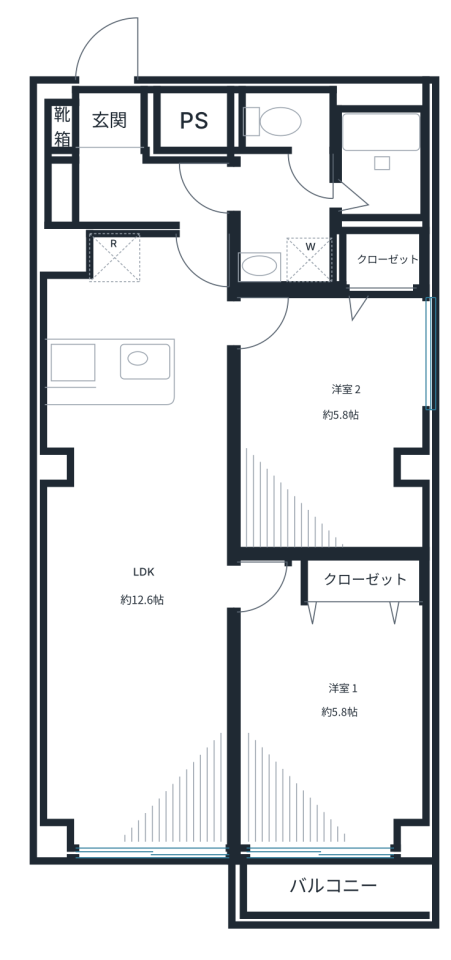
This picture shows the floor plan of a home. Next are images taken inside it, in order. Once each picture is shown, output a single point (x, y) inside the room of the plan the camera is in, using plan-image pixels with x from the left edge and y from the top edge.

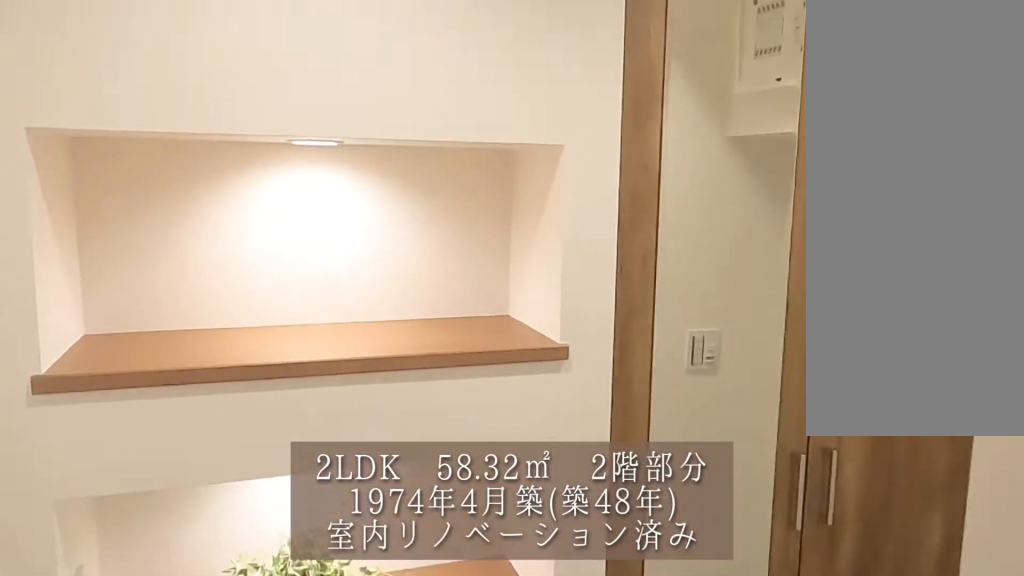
(122, 168)
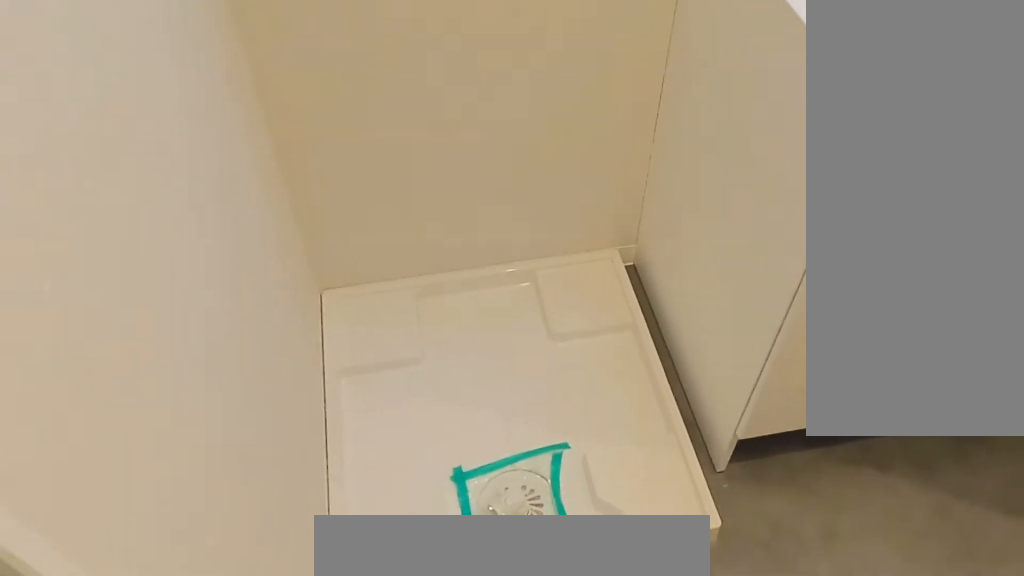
(319, 206)
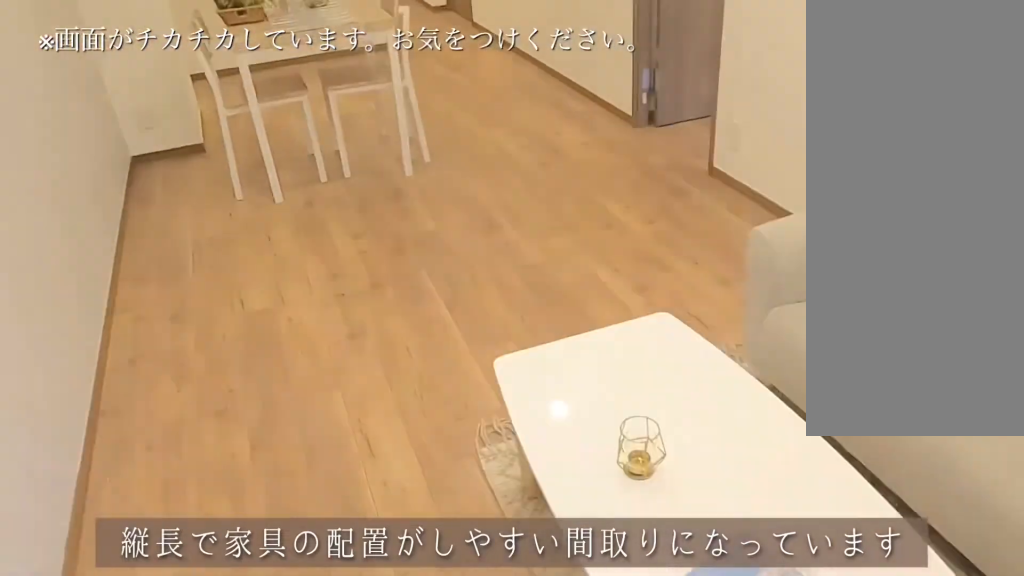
(145, 600)
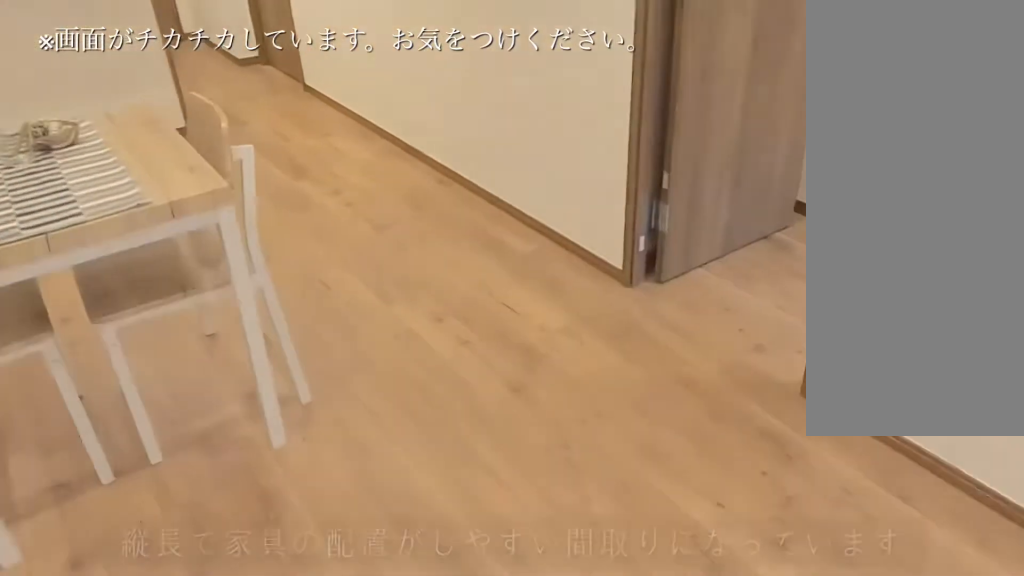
(145, 600)
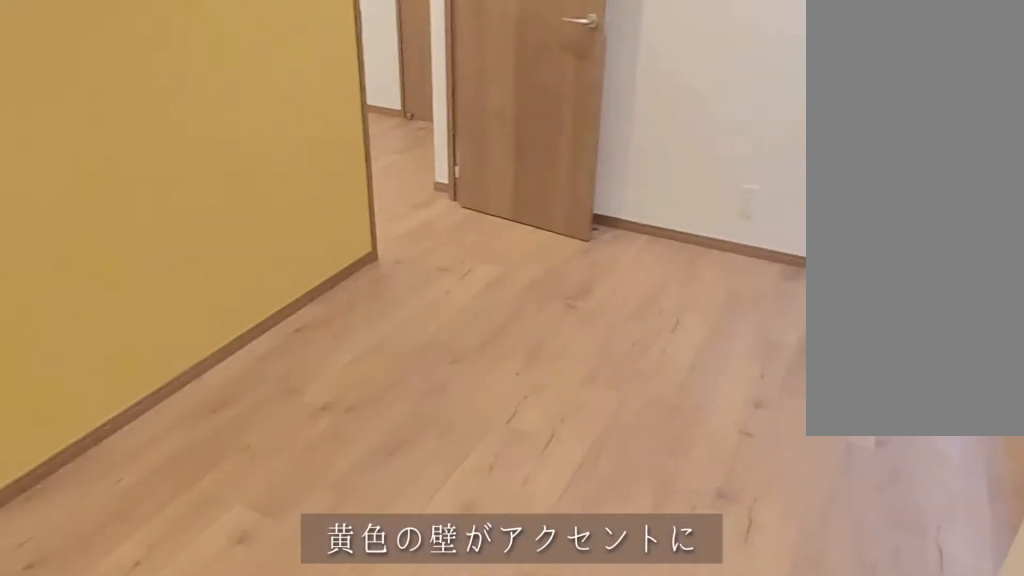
(349, 416)
